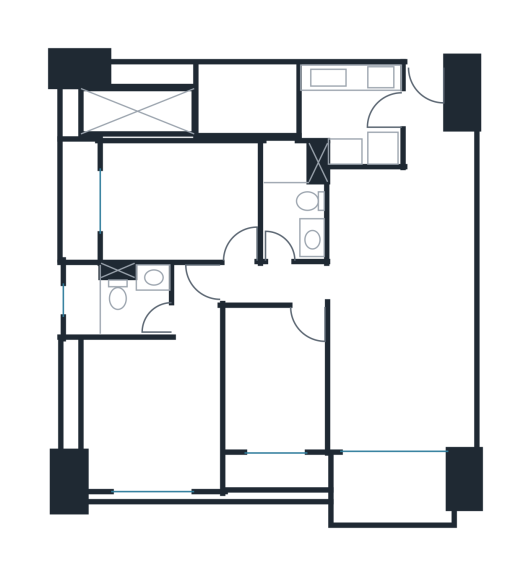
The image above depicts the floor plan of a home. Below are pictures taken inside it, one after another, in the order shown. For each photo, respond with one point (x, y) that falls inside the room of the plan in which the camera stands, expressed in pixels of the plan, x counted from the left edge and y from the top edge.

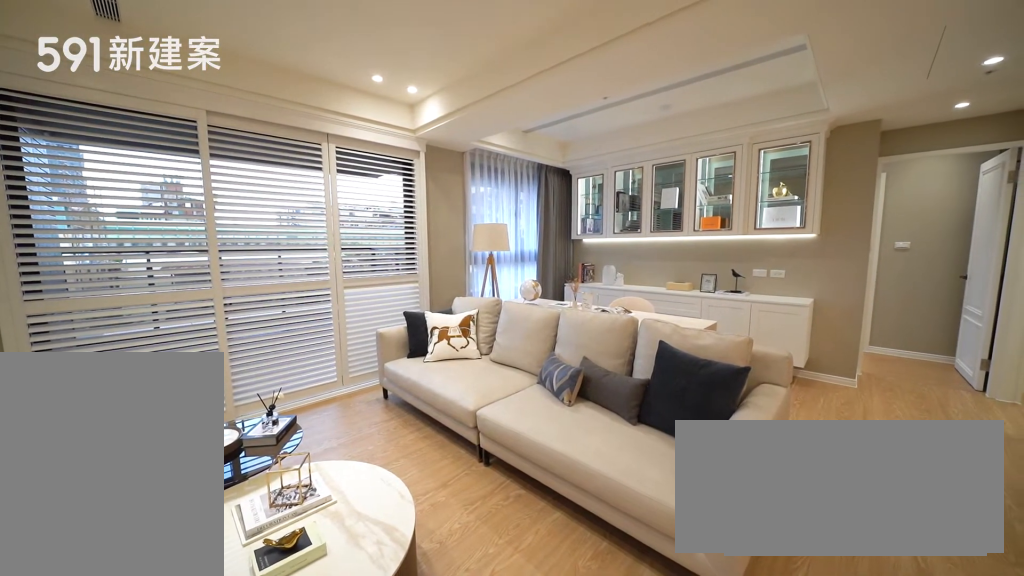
(398, 379)
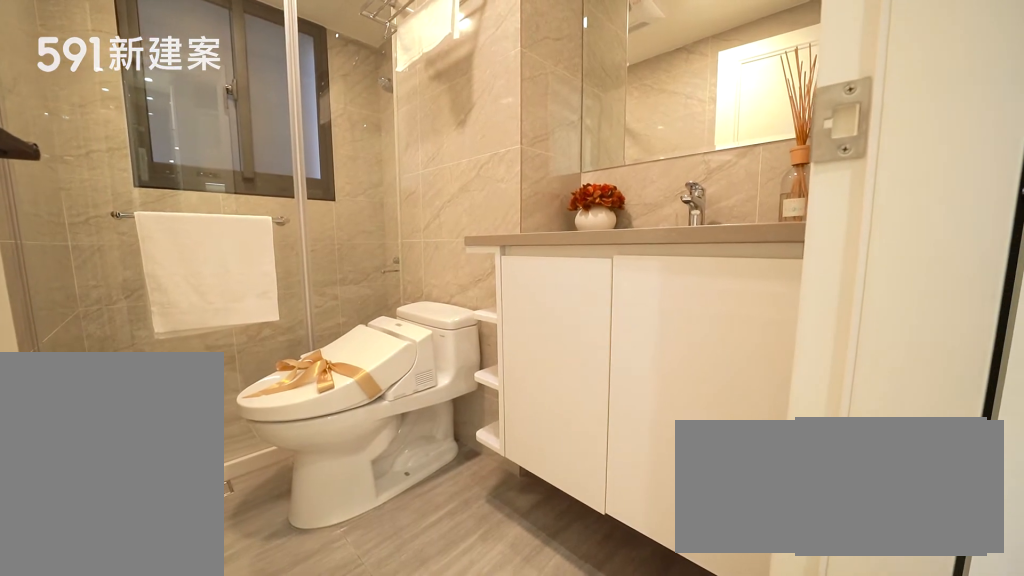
(114, 298)
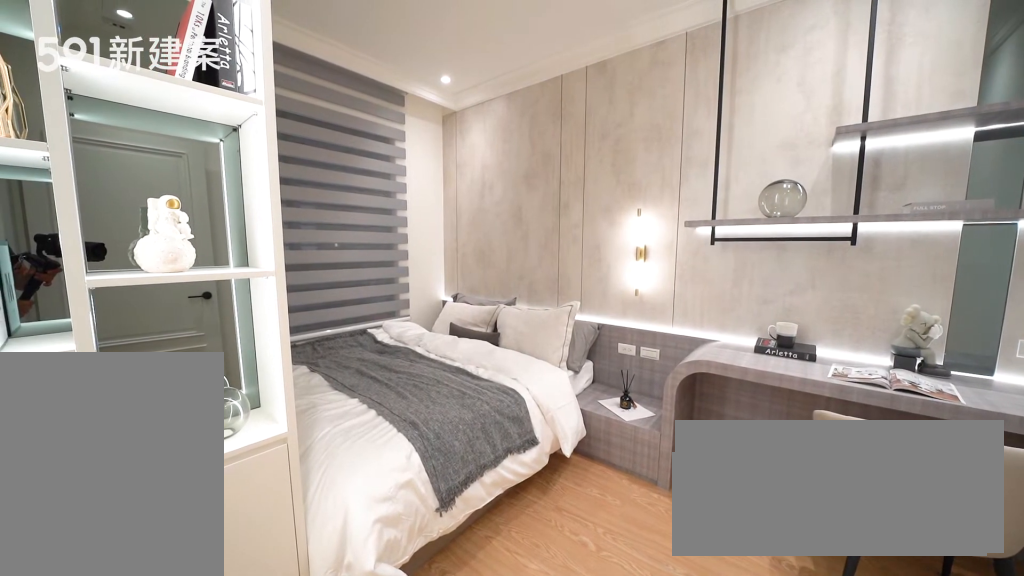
(176, 199)
